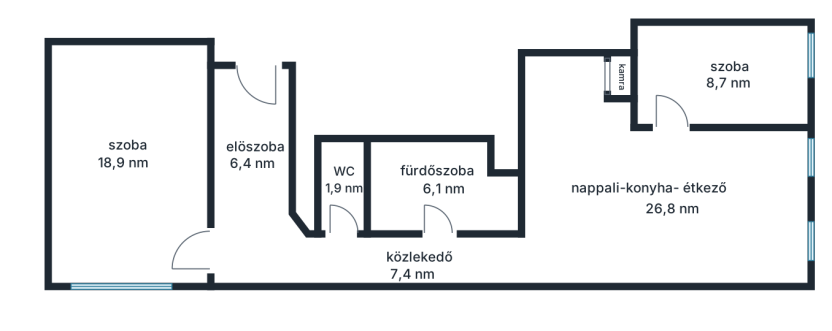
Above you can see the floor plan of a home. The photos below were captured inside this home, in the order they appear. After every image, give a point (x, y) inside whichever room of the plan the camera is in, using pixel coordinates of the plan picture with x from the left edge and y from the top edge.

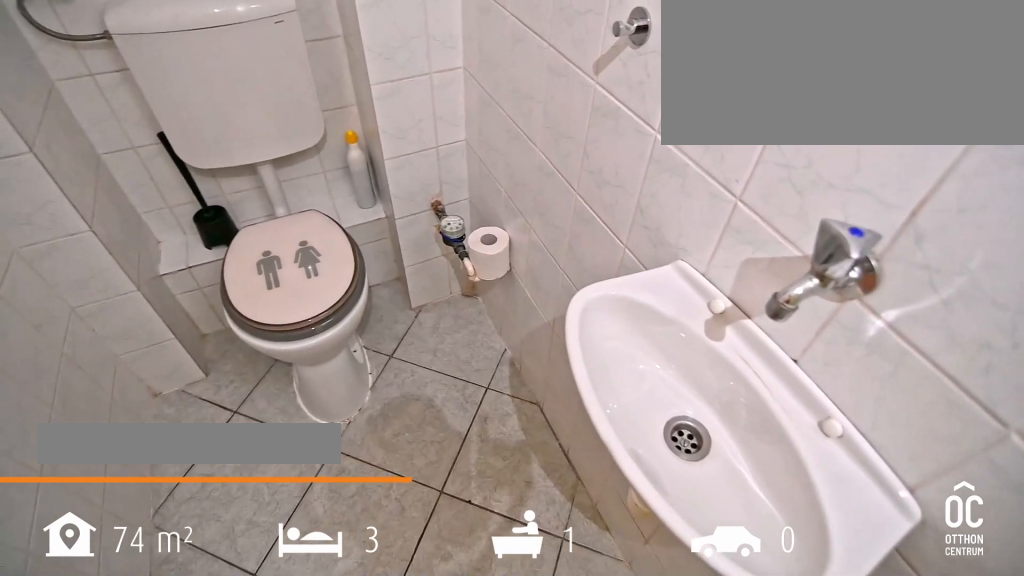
(343, 182)
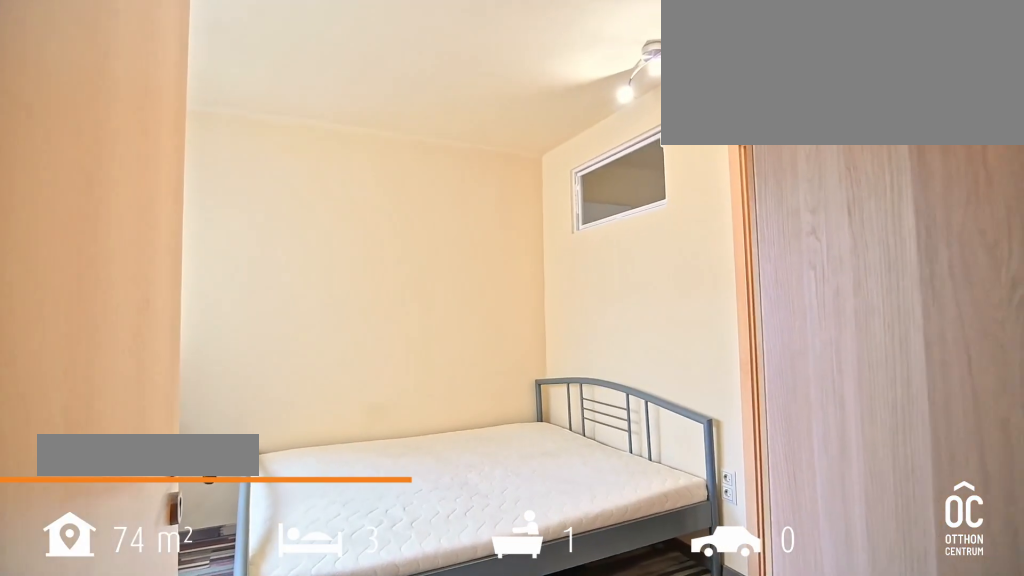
(125, 204)
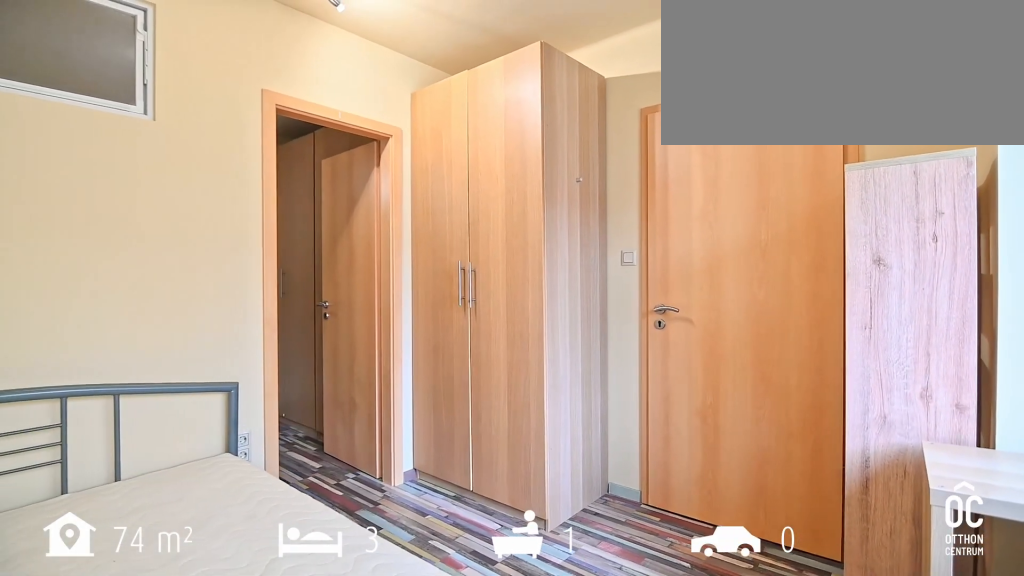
(125, 204)
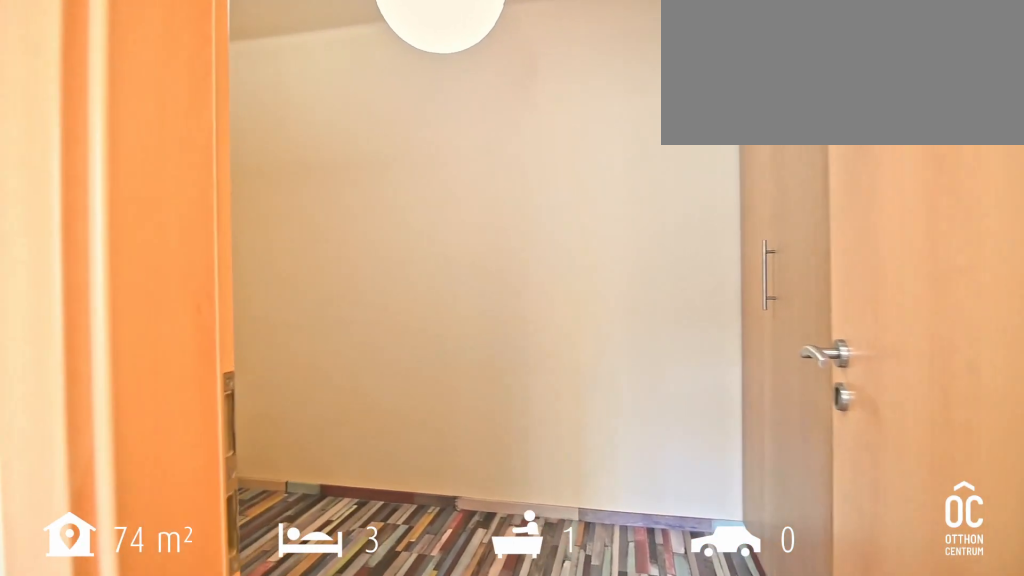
(126, 81)
